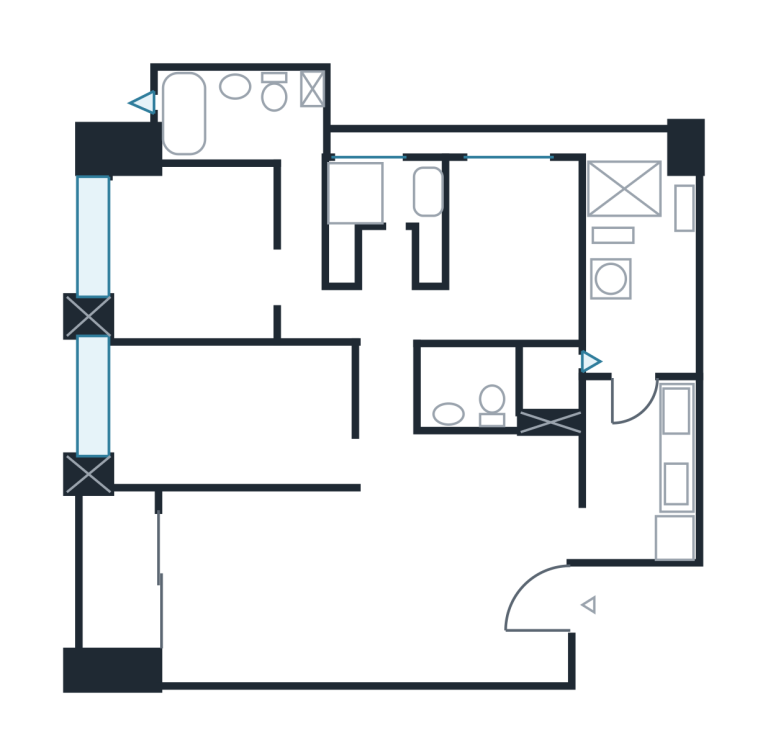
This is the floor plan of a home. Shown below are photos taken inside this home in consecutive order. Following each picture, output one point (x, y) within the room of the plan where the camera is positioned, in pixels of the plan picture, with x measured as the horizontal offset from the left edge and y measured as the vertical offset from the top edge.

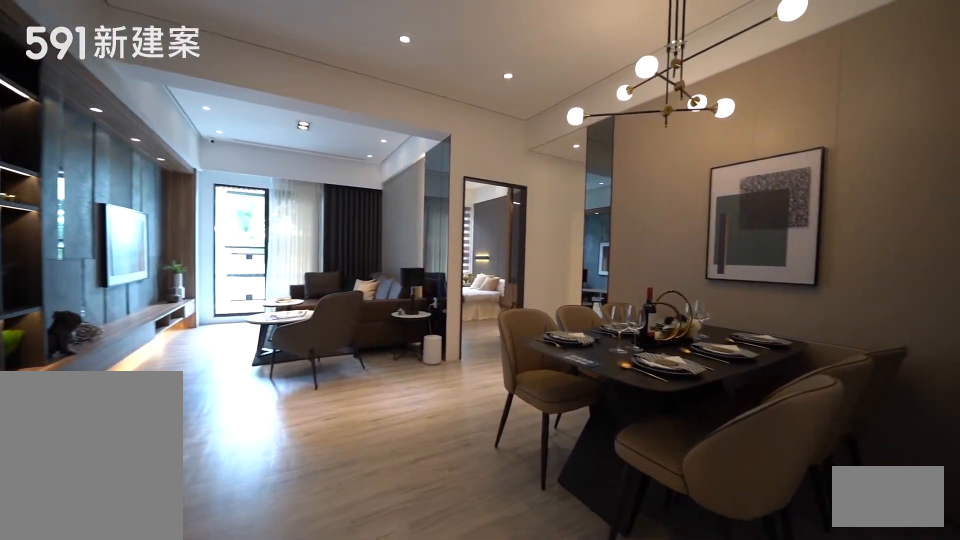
(484, 557)
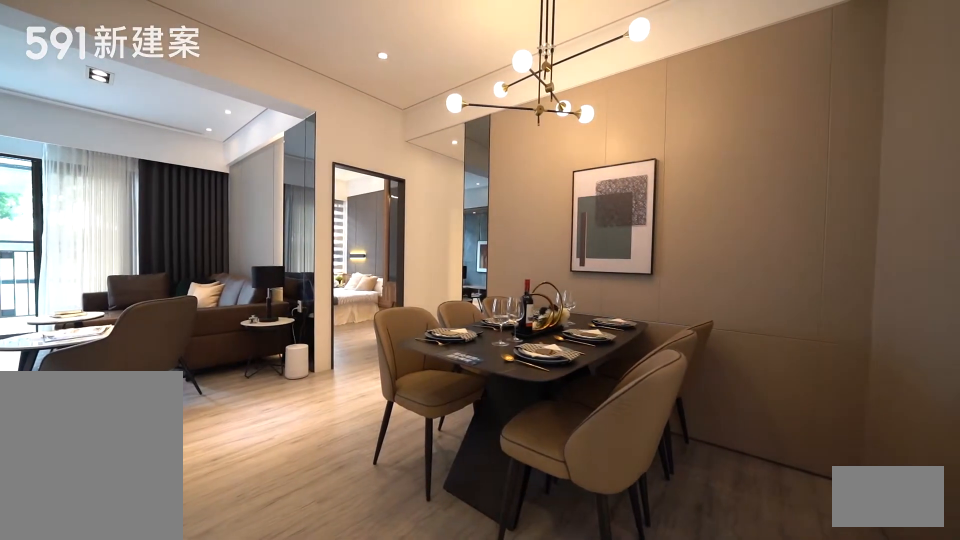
(484, 557)
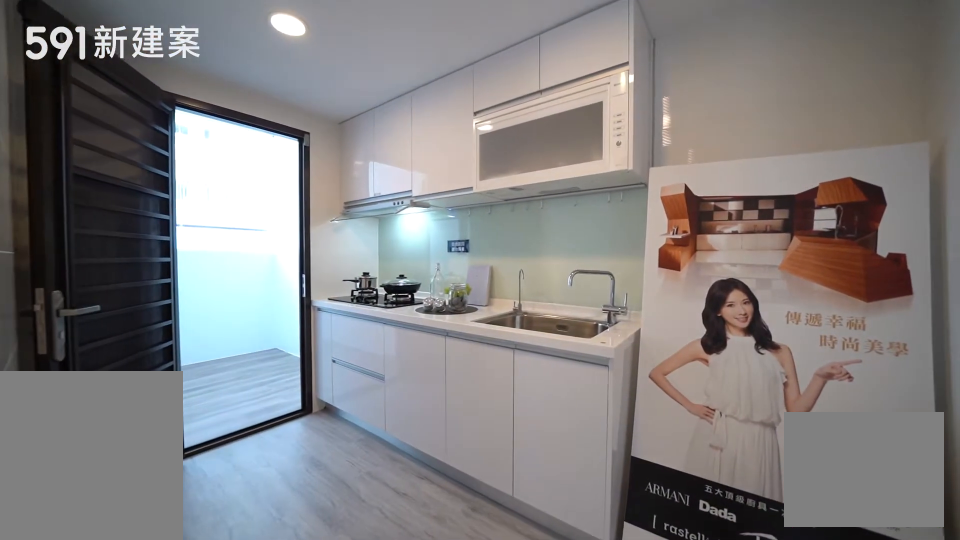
(643, 468)
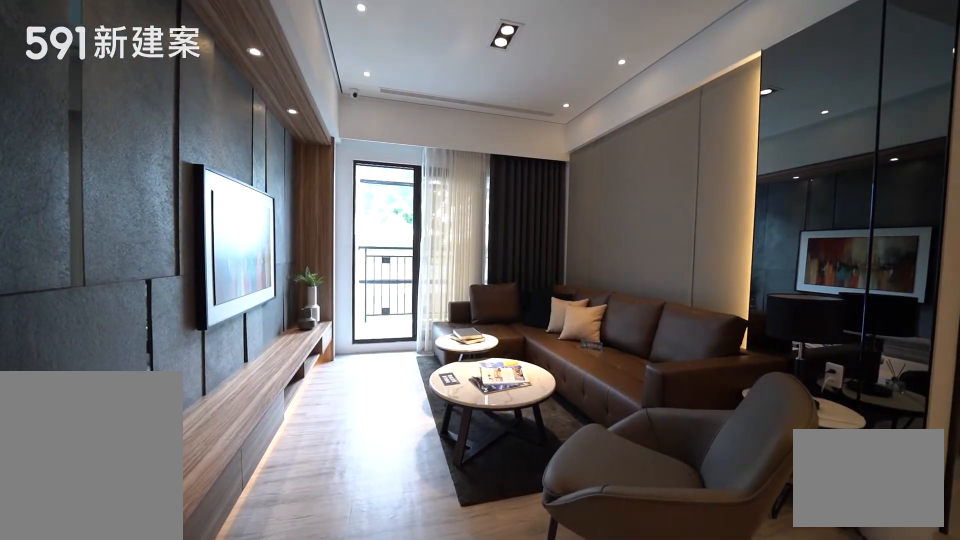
(297, 581)
